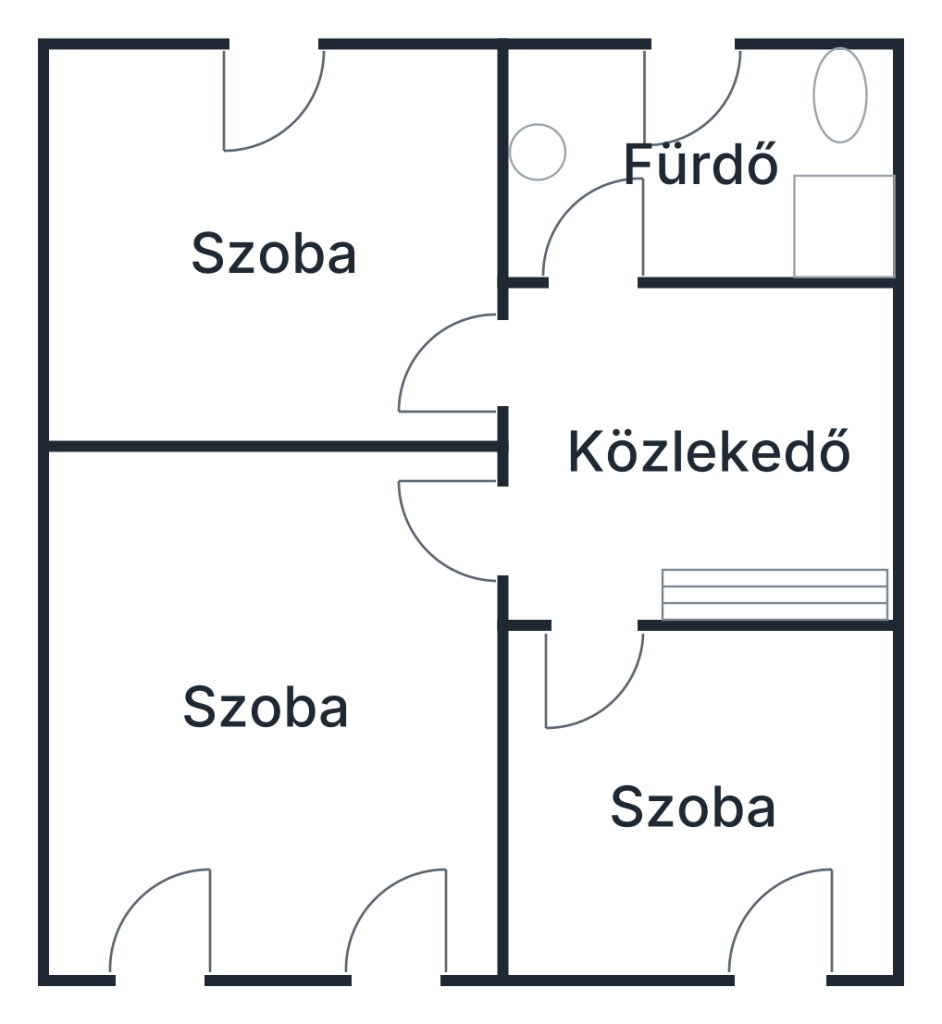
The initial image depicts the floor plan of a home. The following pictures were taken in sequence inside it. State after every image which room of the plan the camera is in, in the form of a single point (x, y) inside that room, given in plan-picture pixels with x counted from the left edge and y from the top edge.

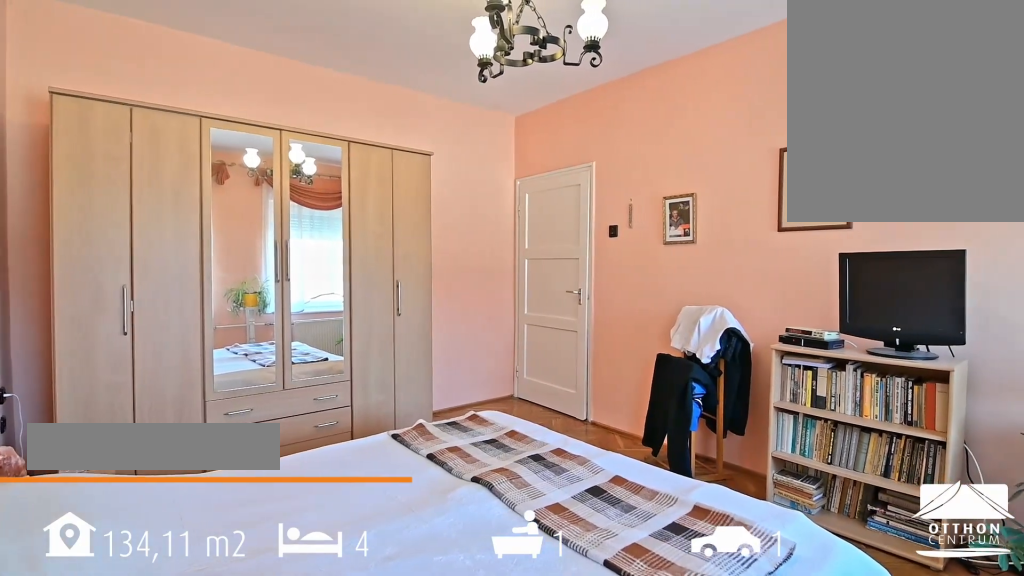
(274, 724)
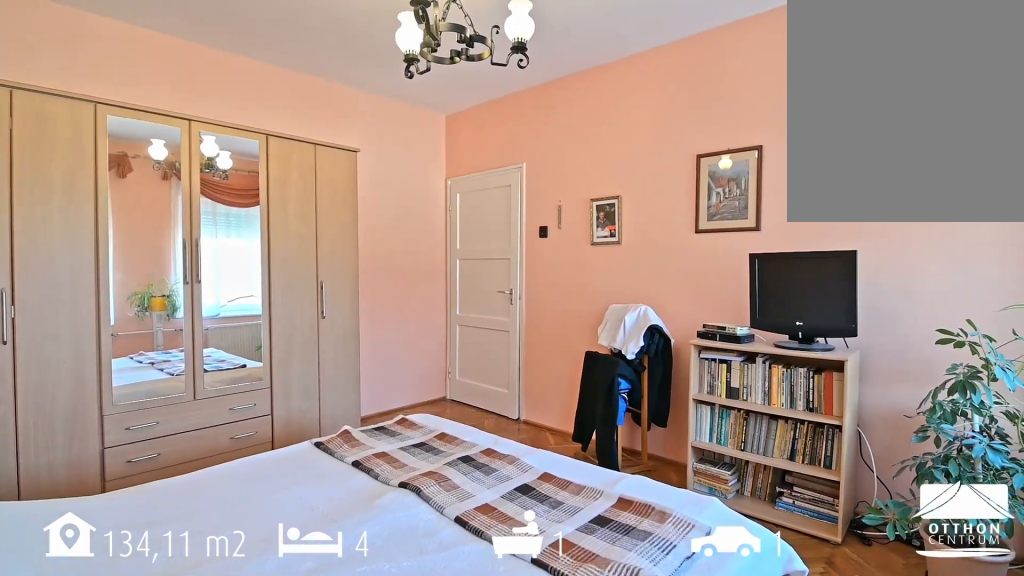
(274, 724)
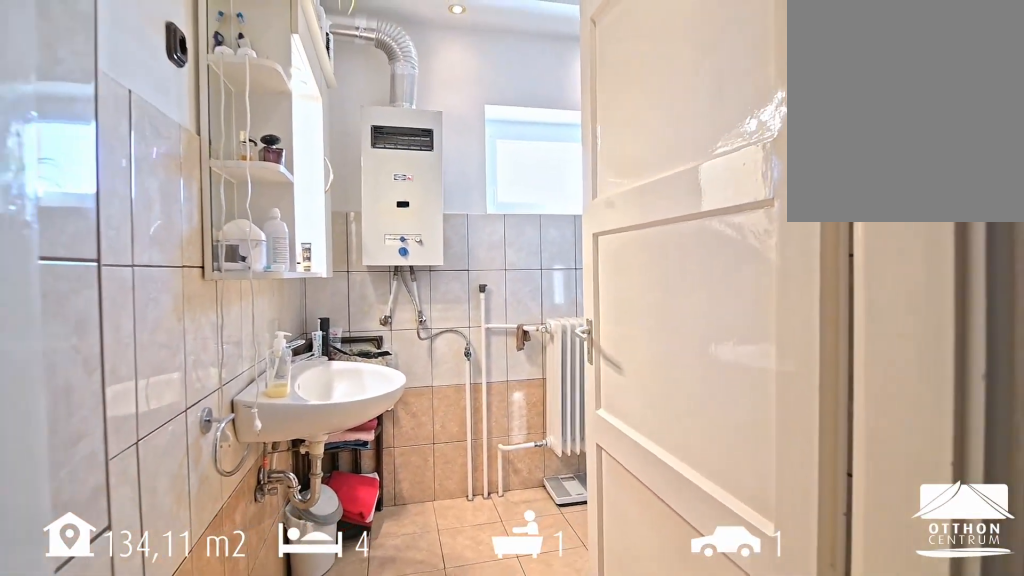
(690, 168)
